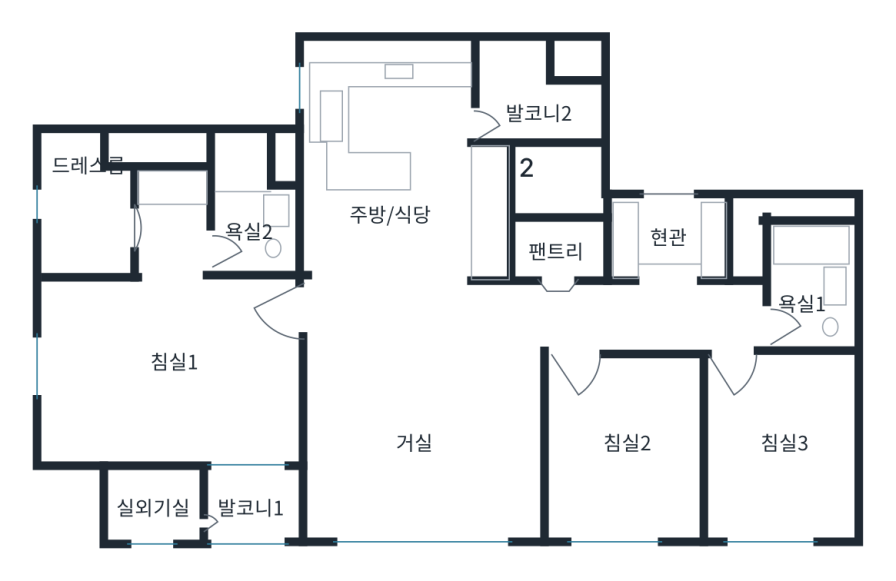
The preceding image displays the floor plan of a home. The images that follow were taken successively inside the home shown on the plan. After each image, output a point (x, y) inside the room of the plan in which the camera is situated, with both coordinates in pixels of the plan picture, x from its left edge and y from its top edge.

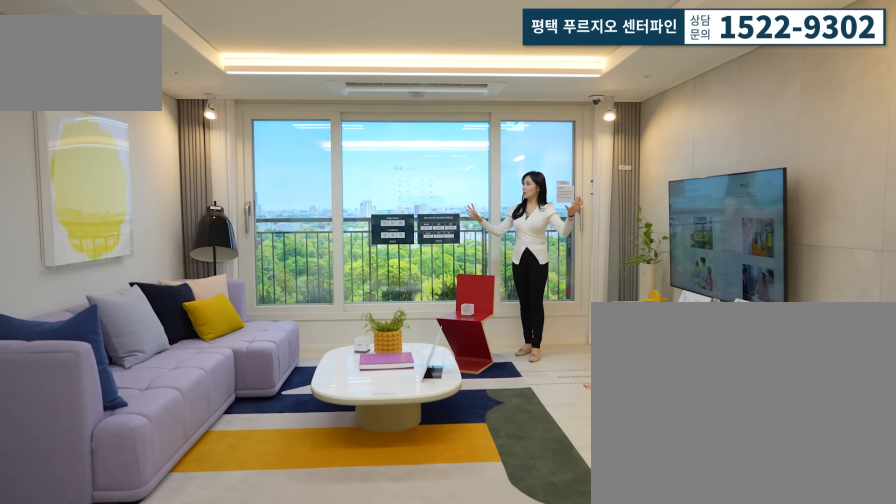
(418, 430)
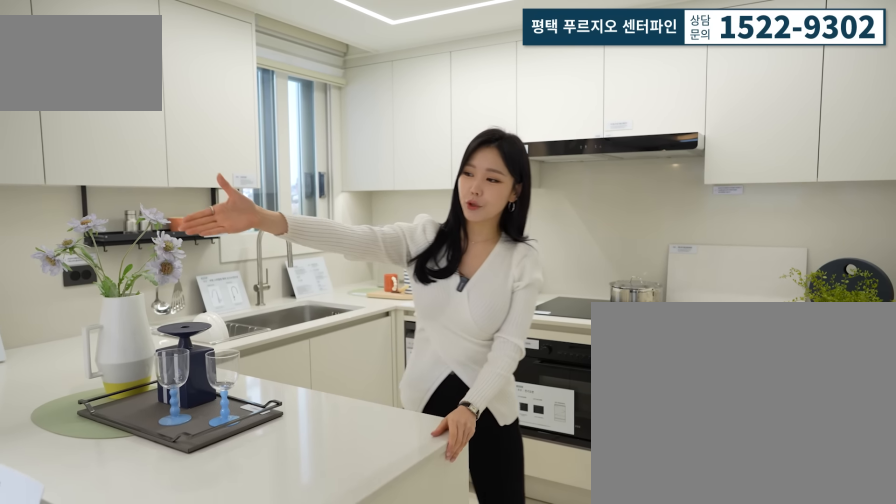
(408, 176)
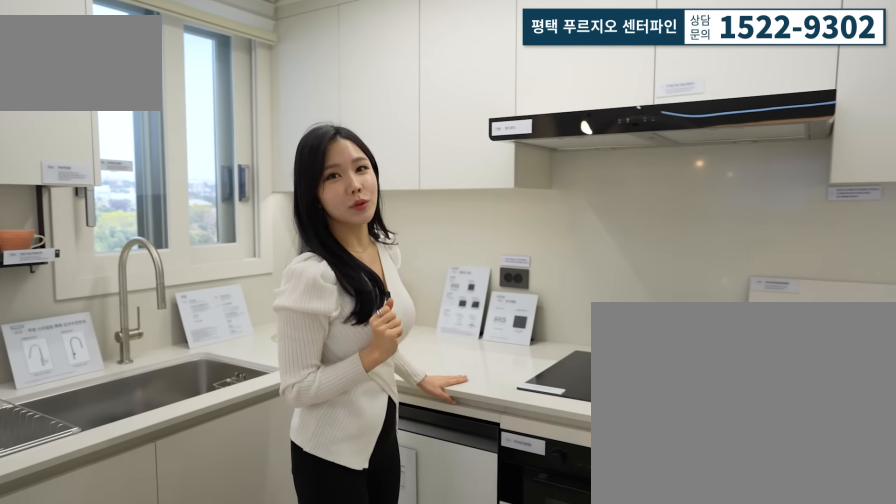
(408, 176)
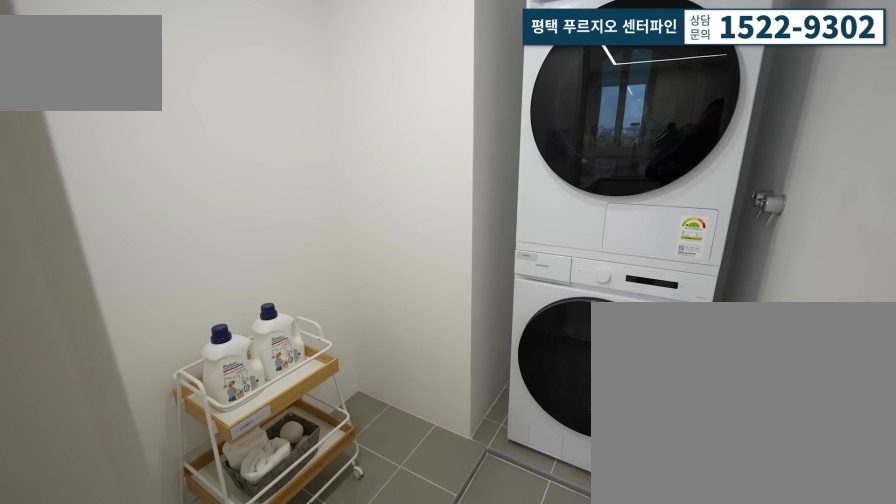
(541, 104)
